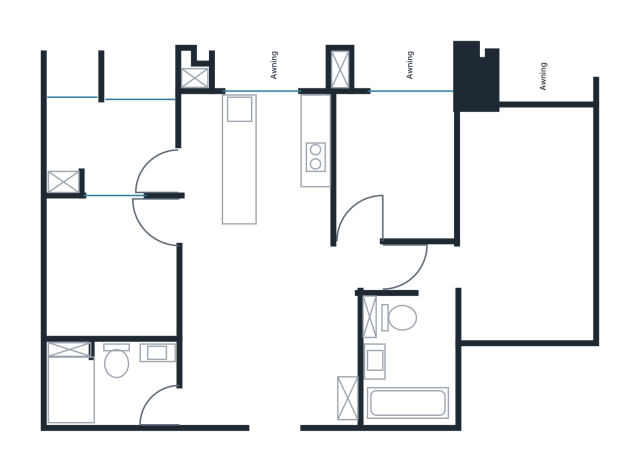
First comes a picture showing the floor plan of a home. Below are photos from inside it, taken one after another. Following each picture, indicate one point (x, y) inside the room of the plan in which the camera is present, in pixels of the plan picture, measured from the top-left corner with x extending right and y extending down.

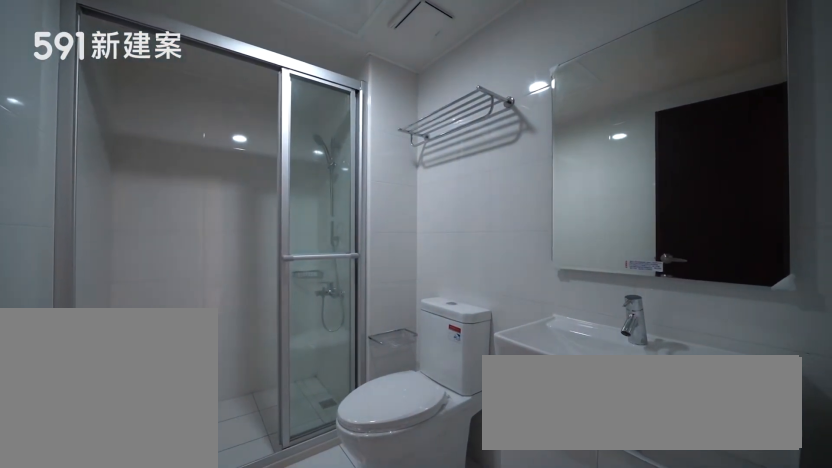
(109, 382)
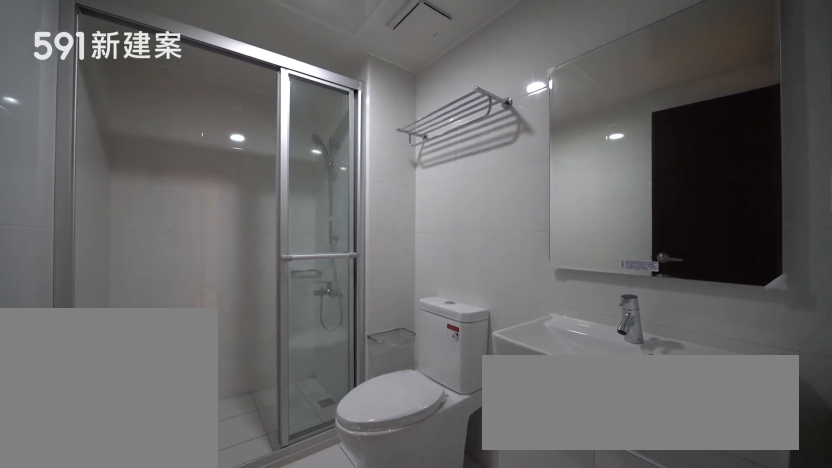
(109, 382)
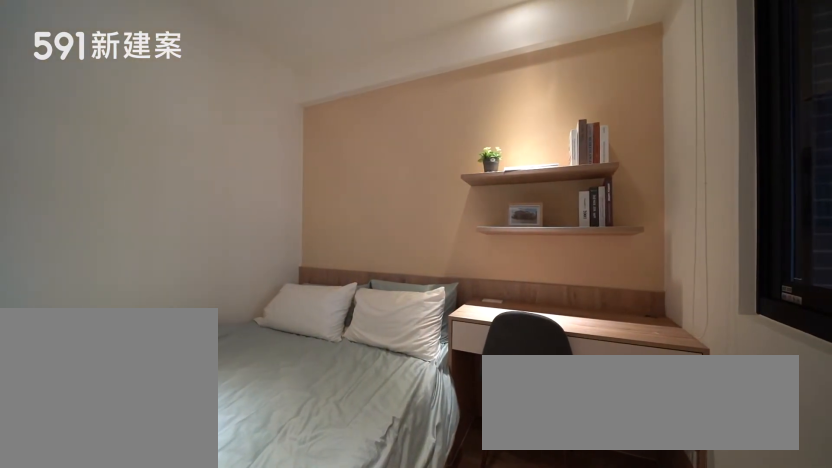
(111, 269)
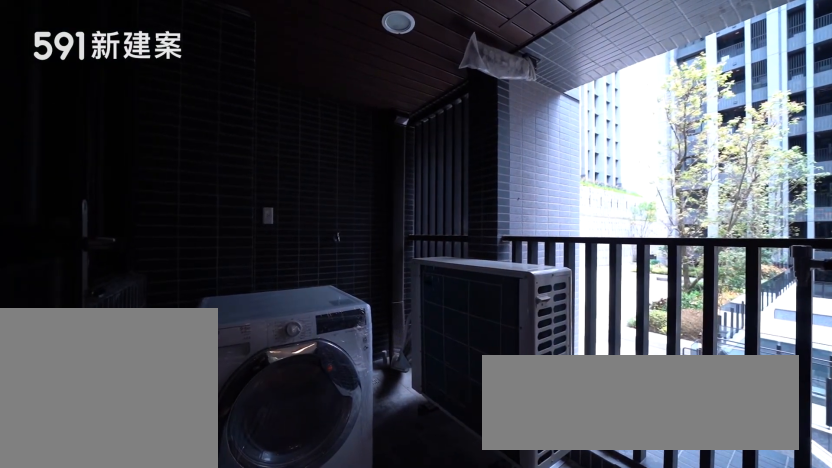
(112, 145)
